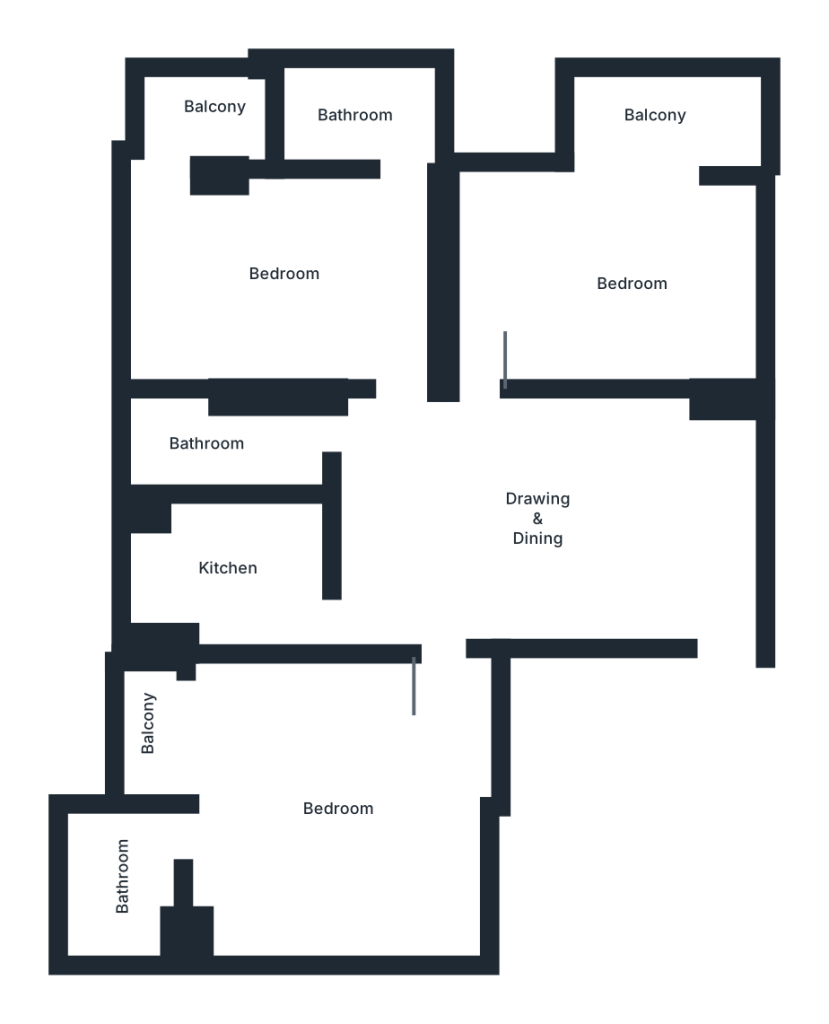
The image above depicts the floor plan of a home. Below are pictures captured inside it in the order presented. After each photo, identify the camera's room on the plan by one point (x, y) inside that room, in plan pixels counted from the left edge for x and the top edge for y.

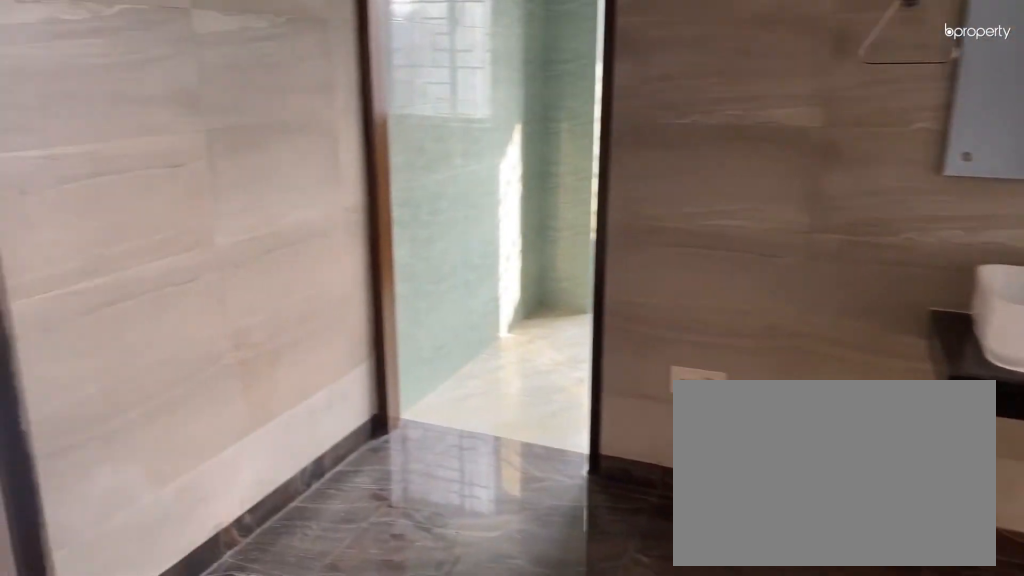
(541, 498)
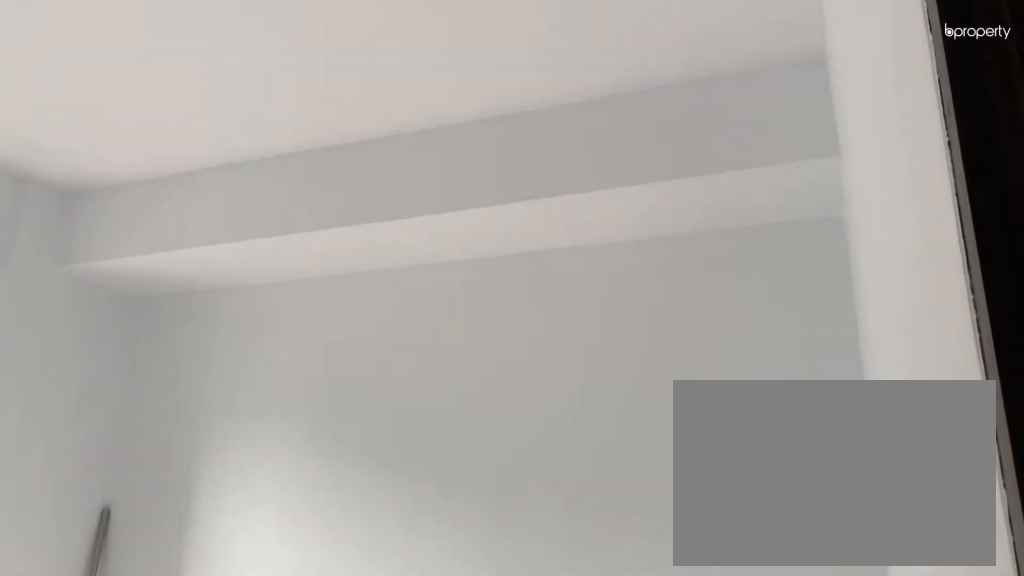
(638, 280)
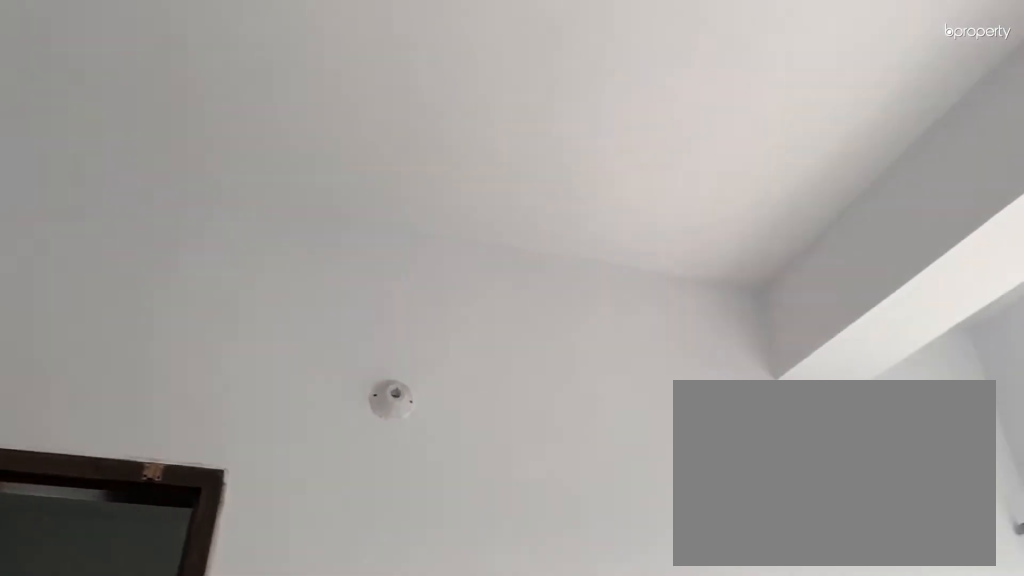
(292, 269)
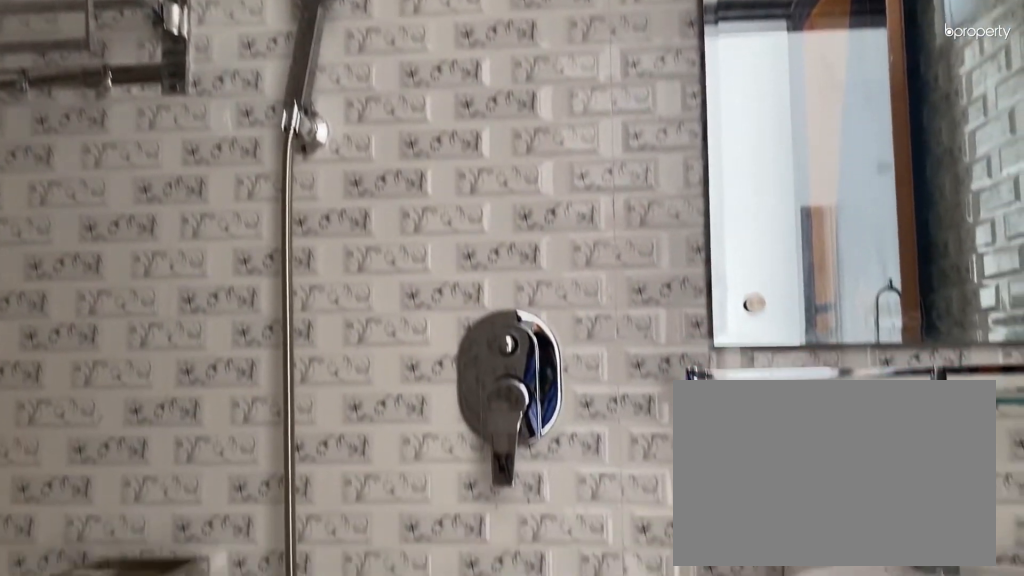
(354, 109)
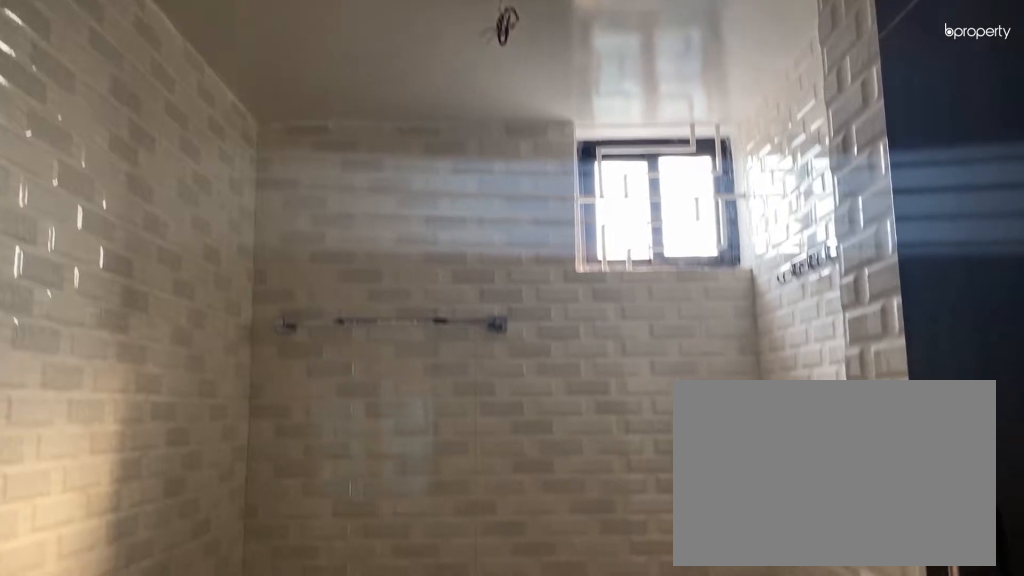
(226, 443)
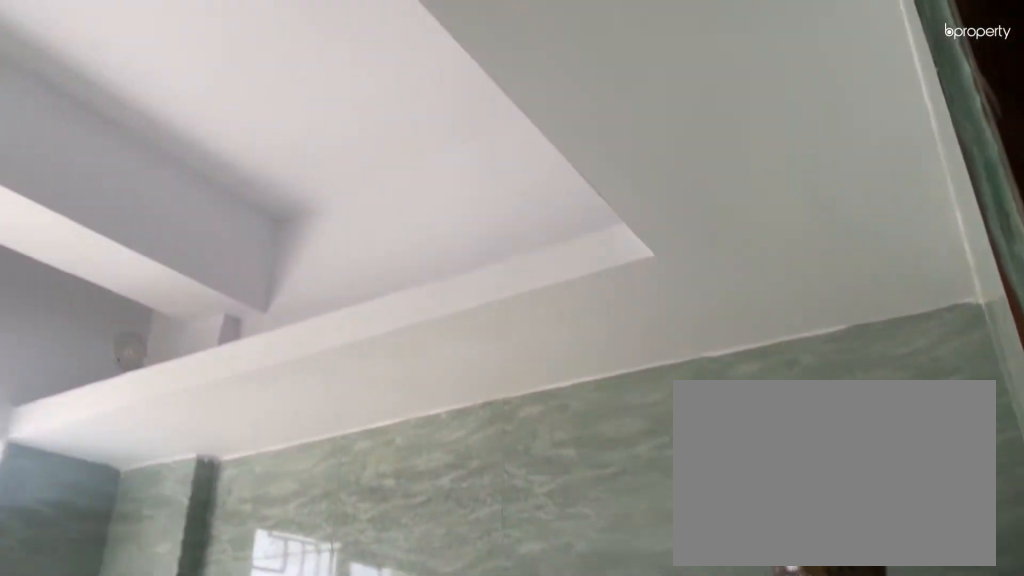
(225, 560)
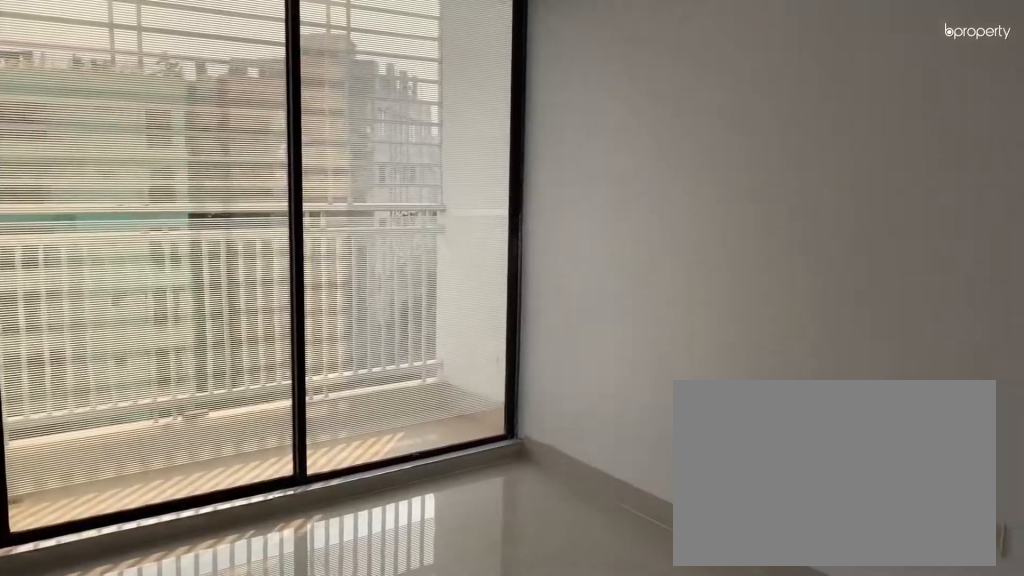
(342, 812)
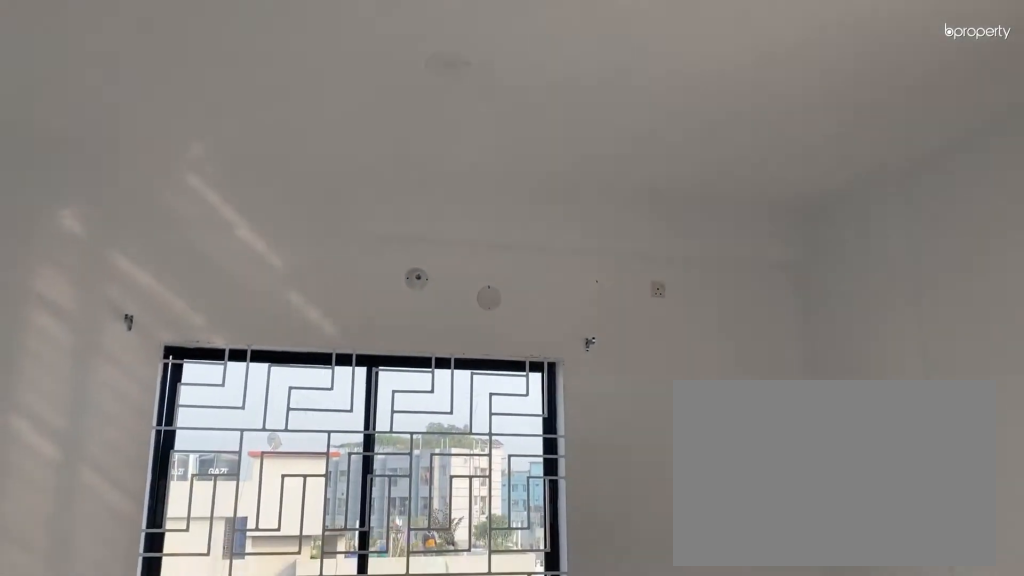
(342, 812)
